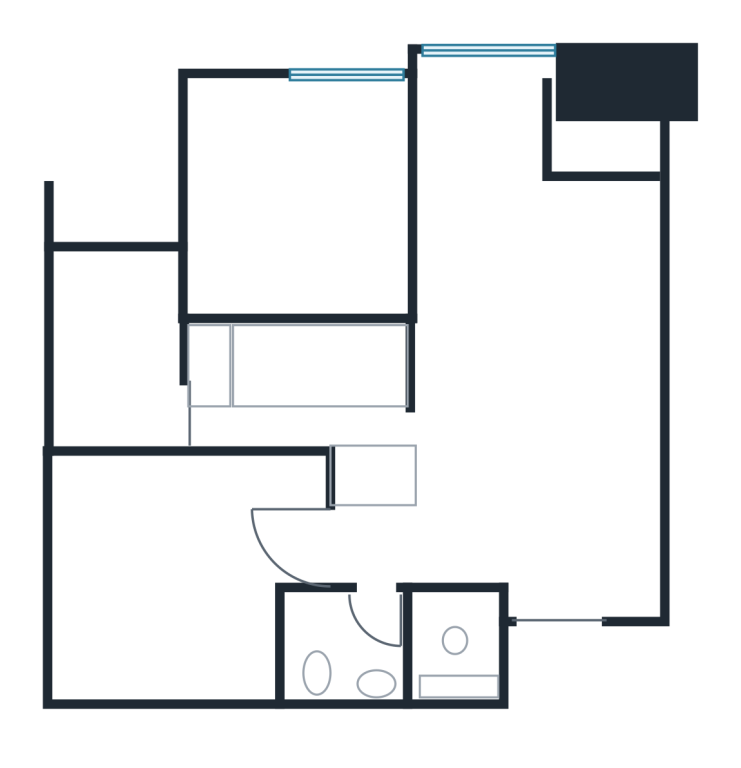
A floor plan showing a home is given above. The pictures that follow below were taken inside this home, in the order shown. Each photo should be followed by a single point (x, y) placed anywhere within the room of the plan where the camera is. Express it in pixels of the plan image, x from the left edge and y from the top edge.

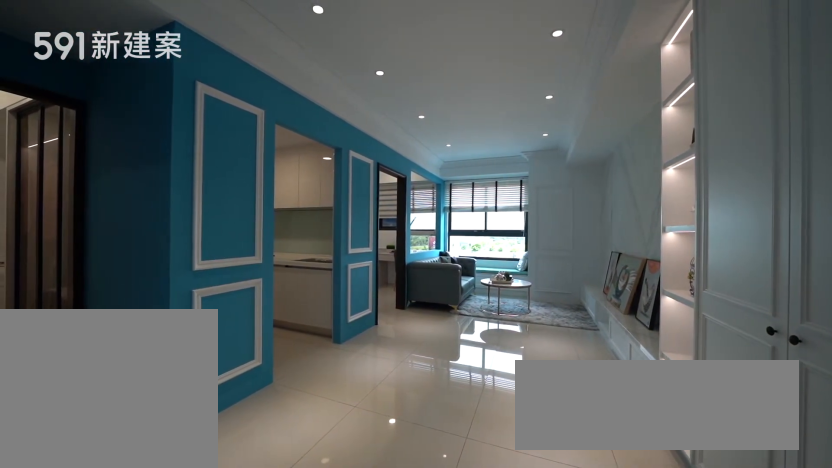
(537, 446)
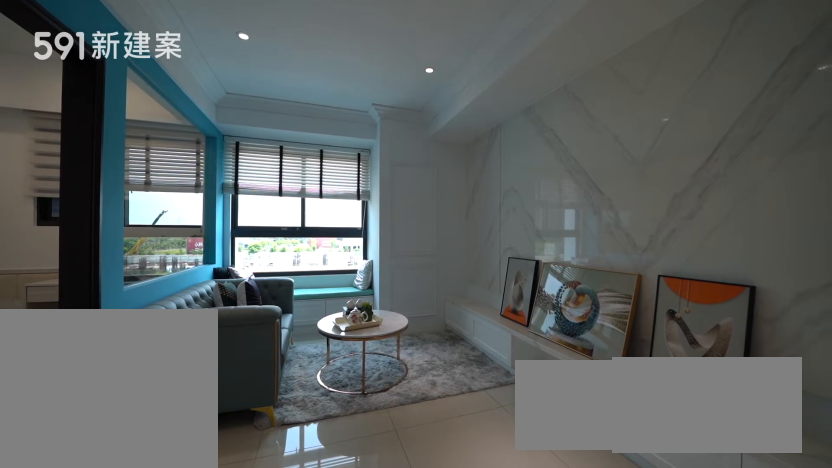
(528, 238)
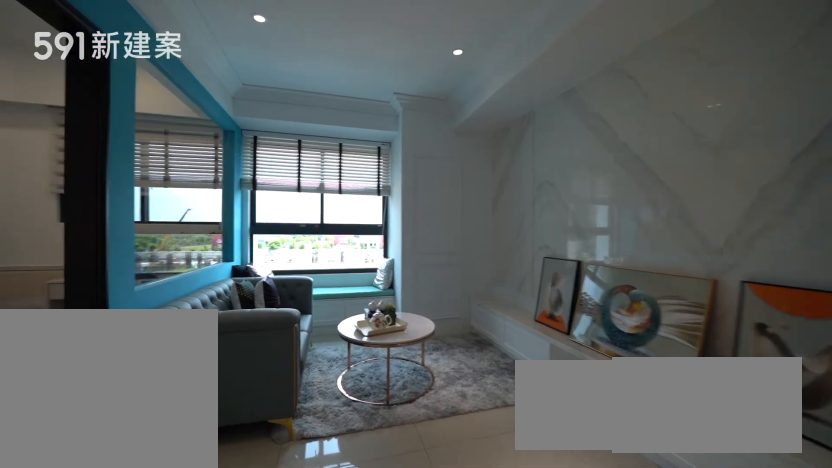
(528, 238)
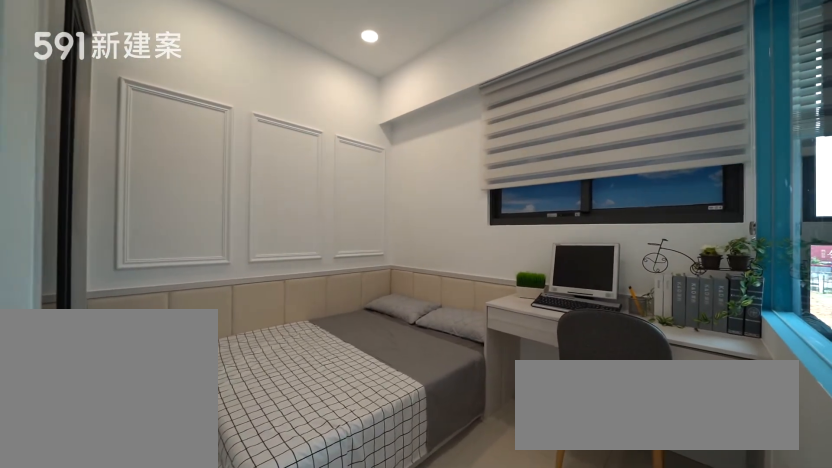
(296, 194)
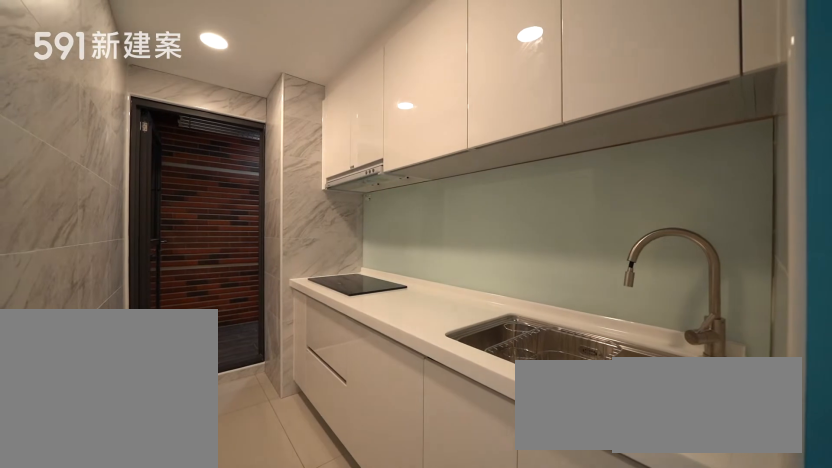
(304, 392)
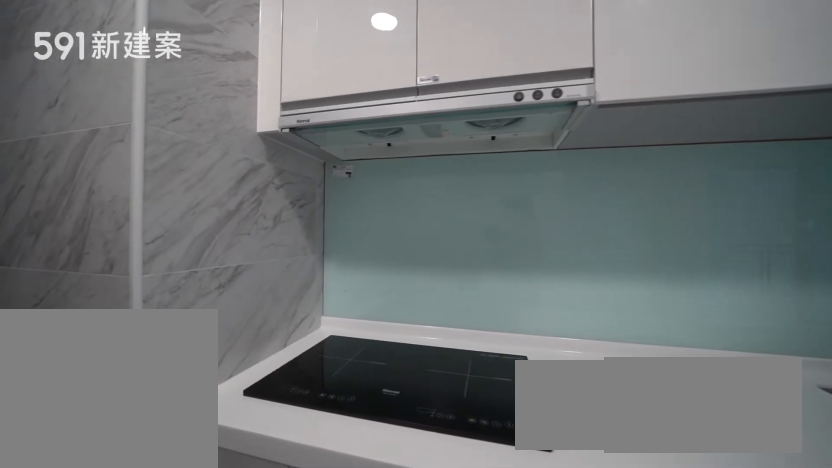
(304, 392)
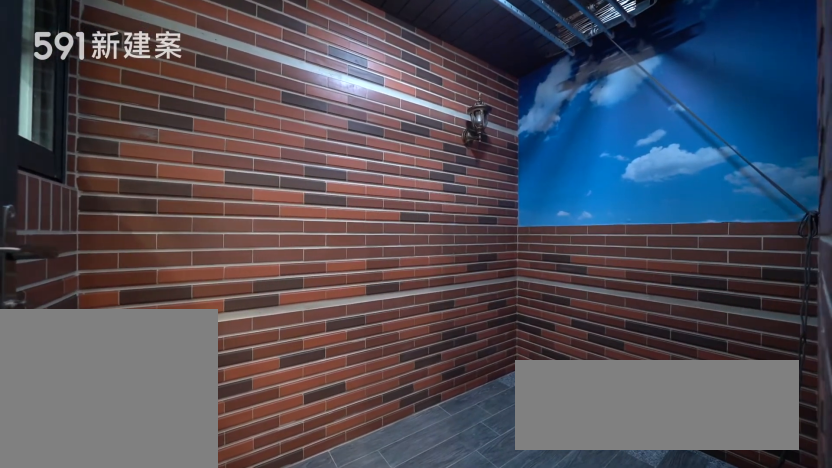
(113, 340)
